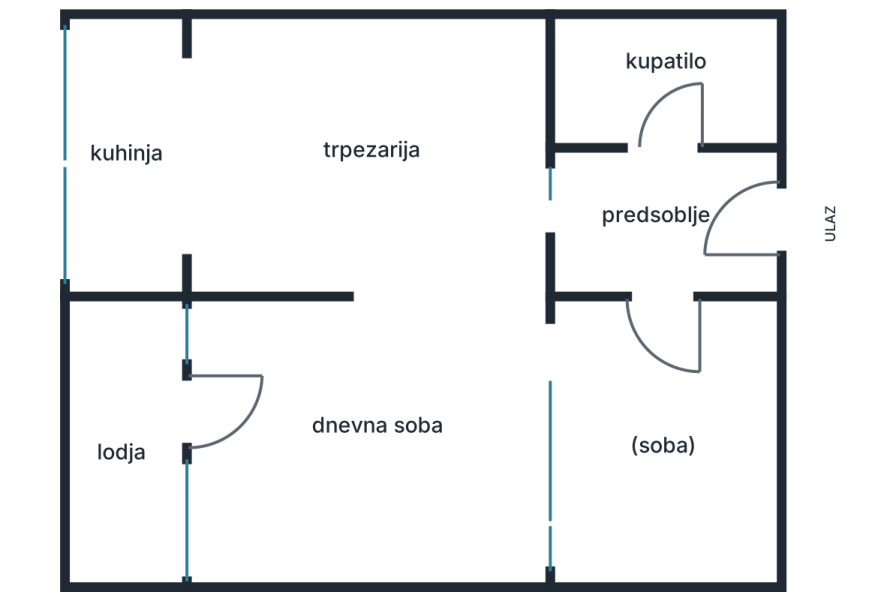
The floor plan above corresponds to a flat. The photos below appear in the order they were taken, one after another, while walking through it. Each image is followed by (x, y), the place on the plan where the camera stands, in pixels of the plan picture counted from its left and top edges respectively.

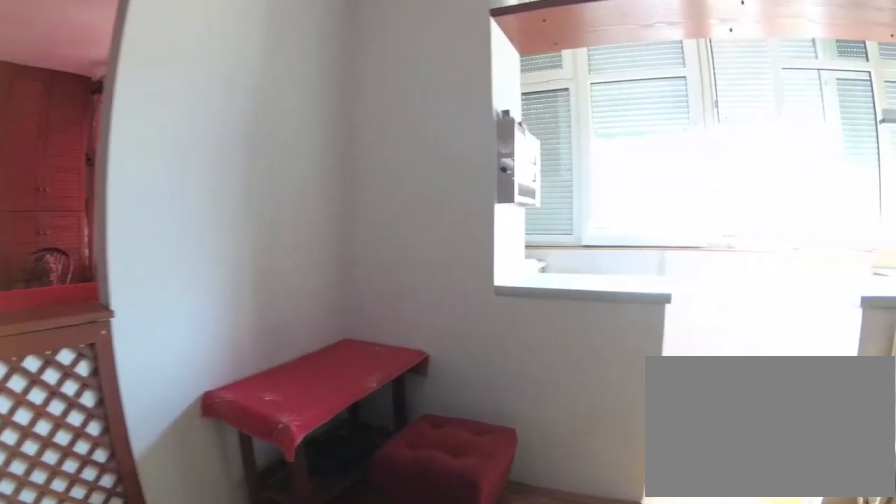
(395, 200)
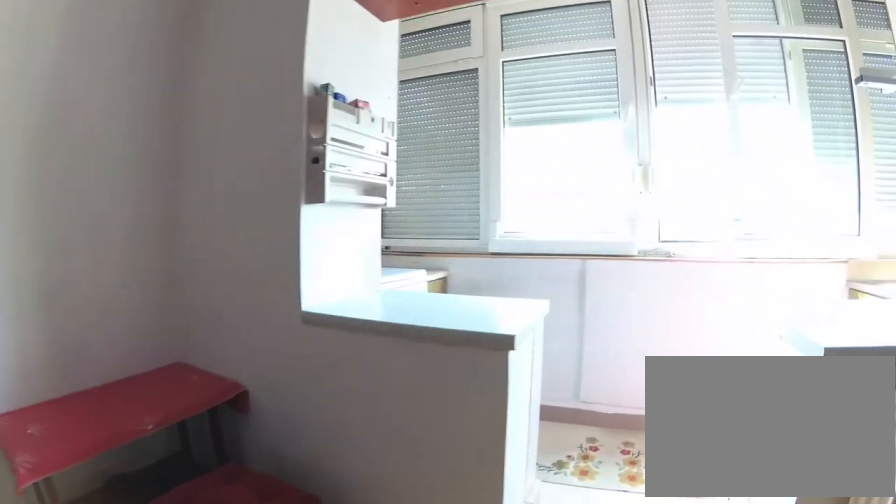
(324, 197)
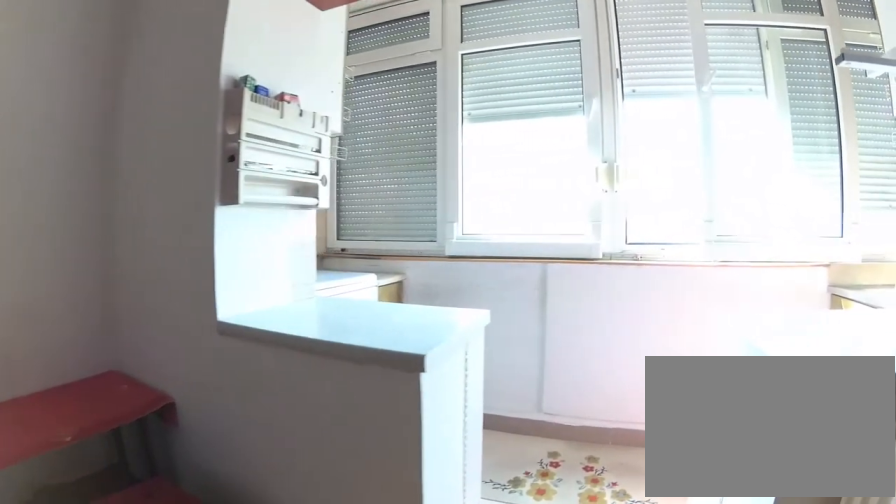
(302, 196)
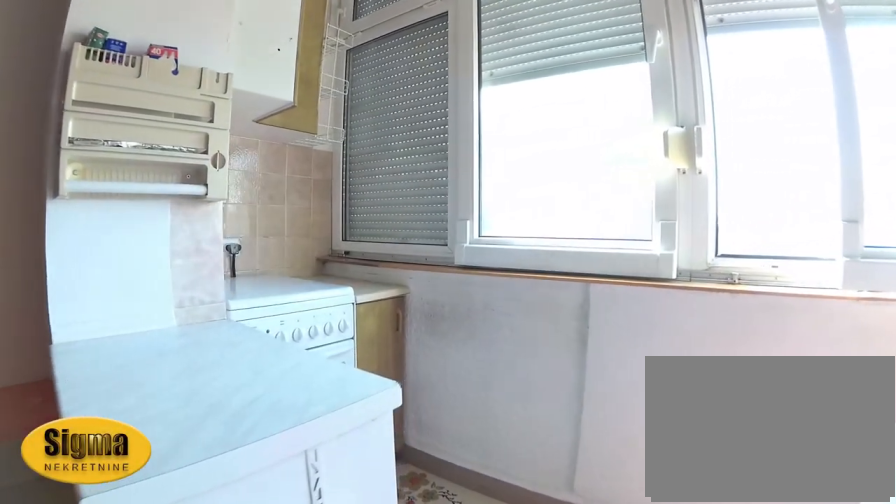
(239, 184)
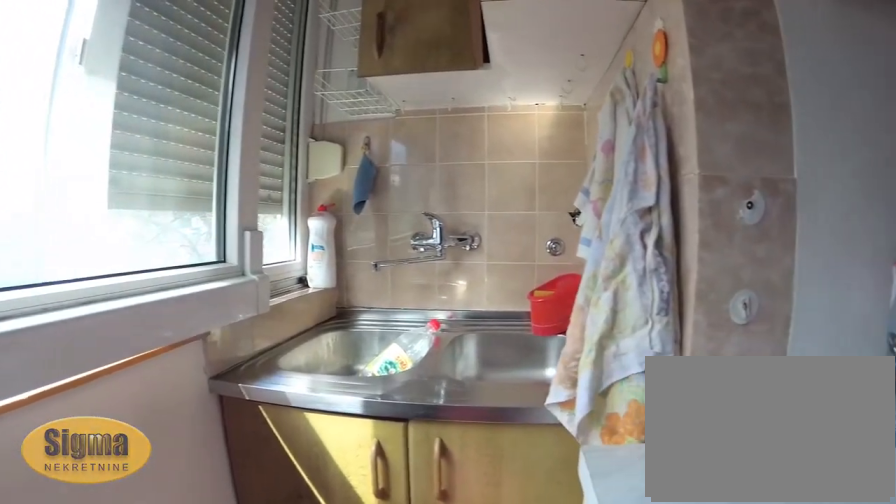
(138, 204)
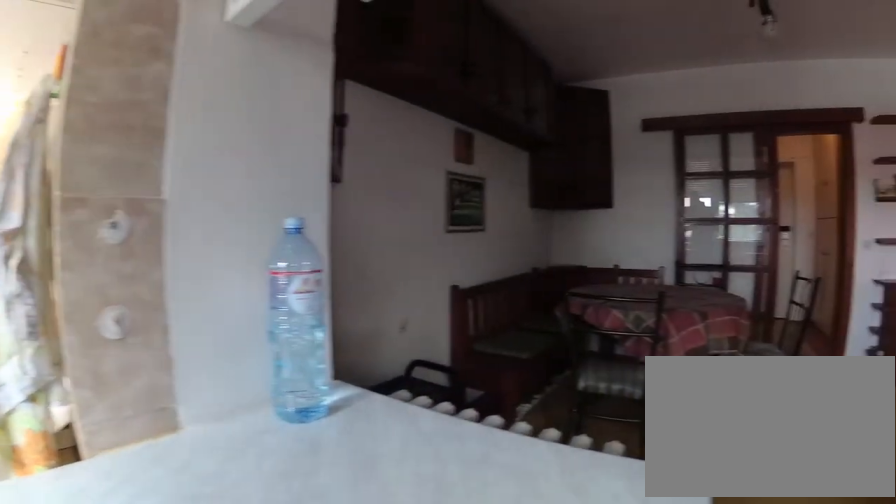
(119, 191)
